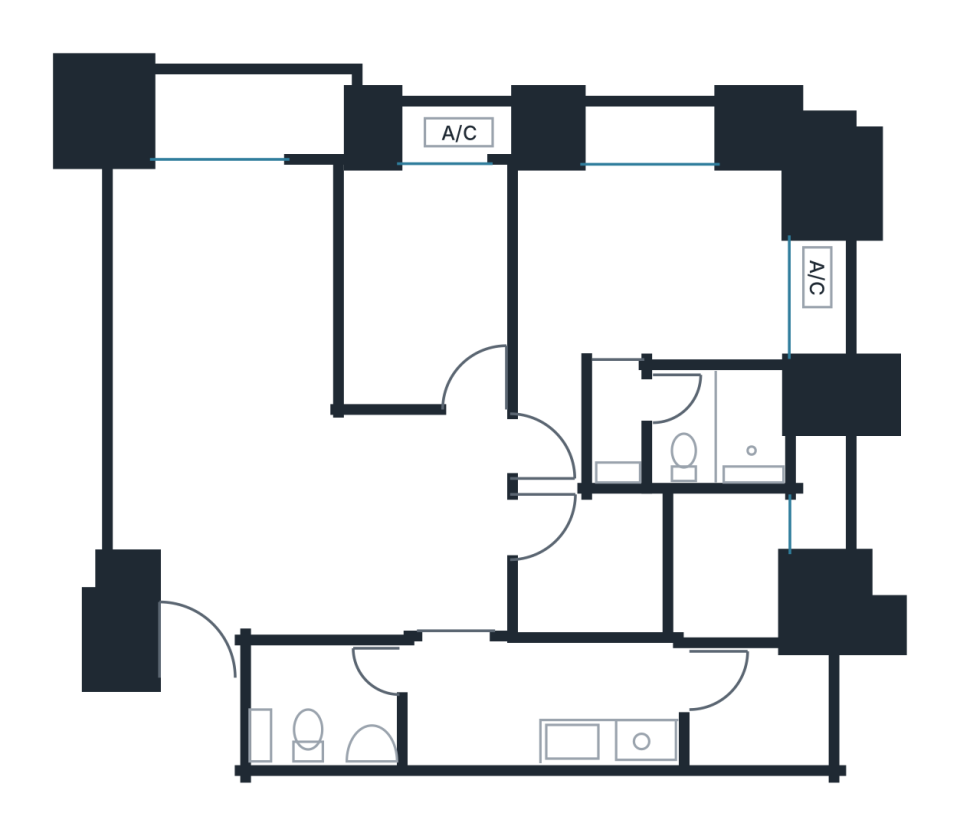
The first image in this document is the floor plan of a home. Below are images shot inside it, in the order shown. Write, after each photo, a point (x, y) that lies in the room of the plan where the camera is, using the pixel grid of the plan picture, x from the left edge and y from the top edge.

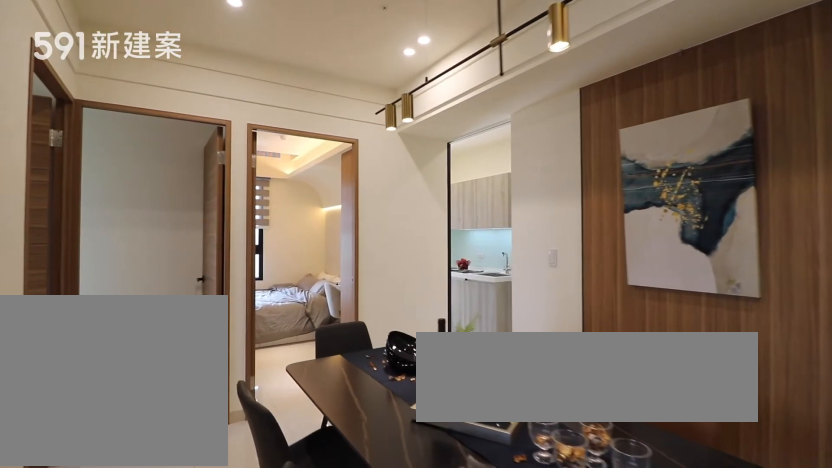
(371, 522)
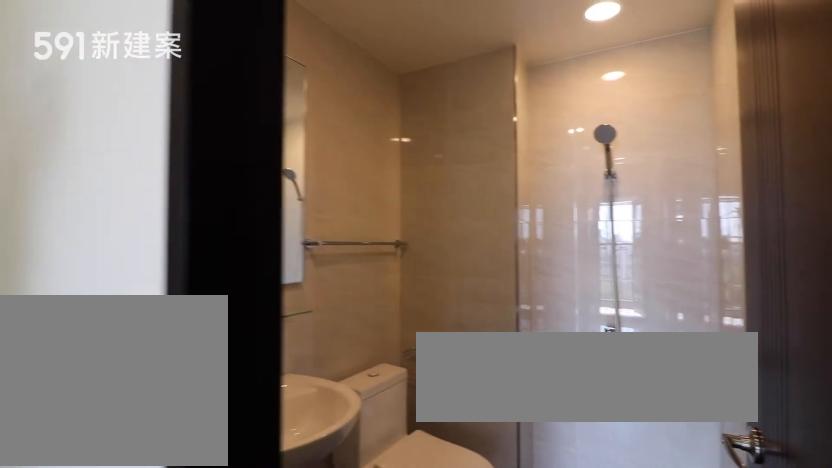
(326, 711)
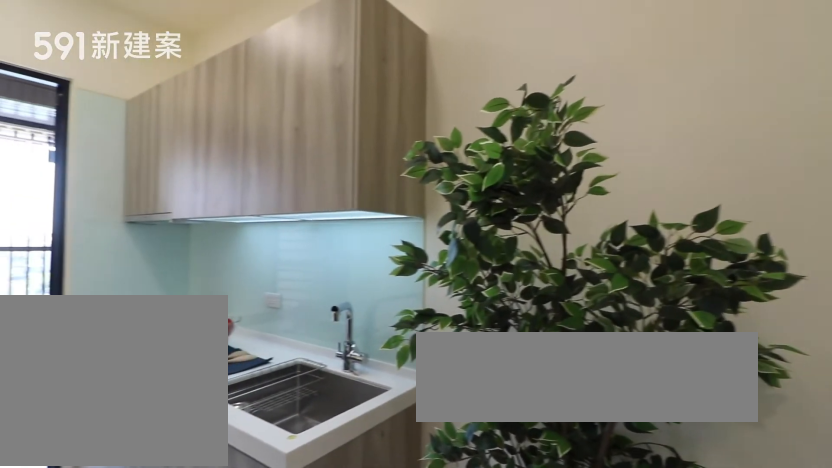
(545, 708)
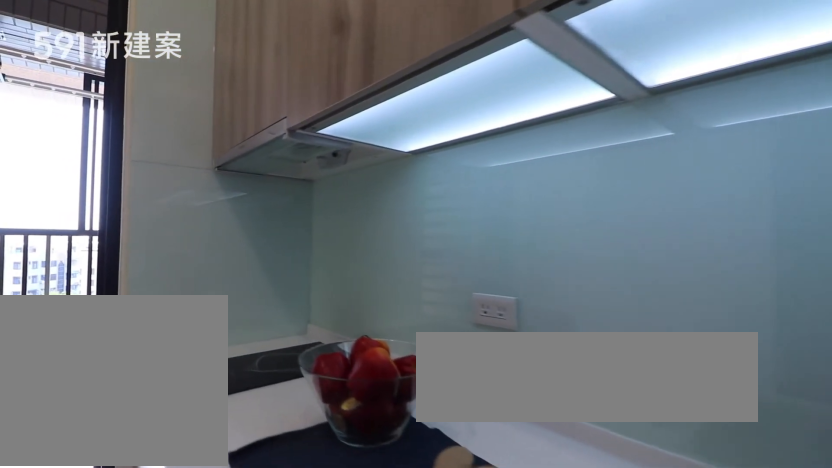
(545, 708)
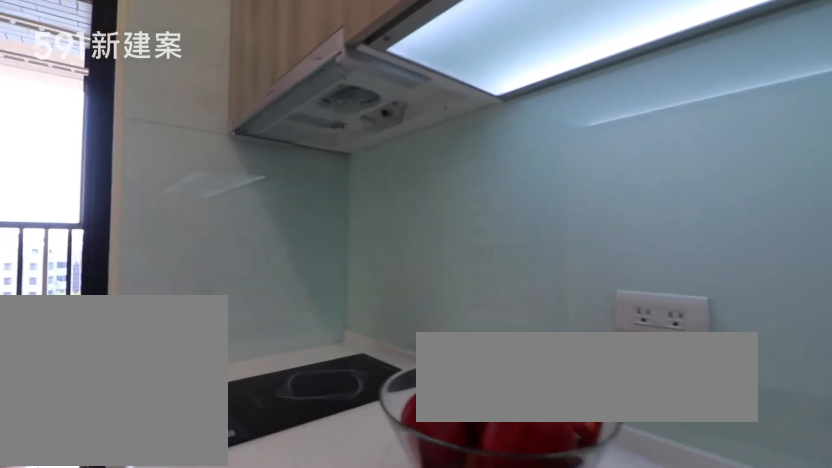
(545, 708)
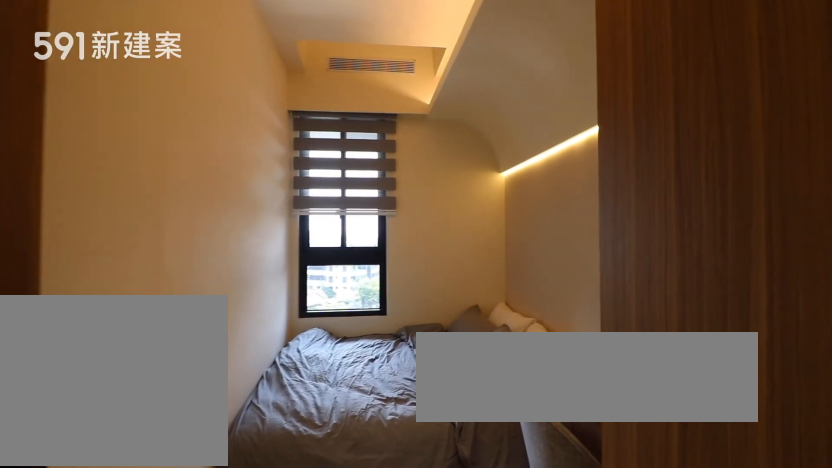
(655, 568)
